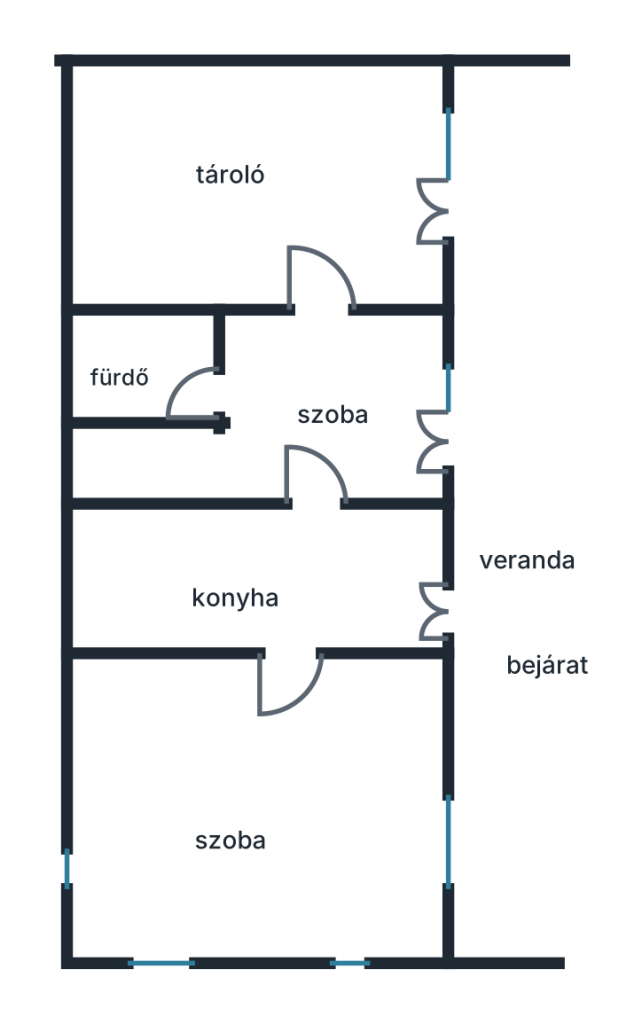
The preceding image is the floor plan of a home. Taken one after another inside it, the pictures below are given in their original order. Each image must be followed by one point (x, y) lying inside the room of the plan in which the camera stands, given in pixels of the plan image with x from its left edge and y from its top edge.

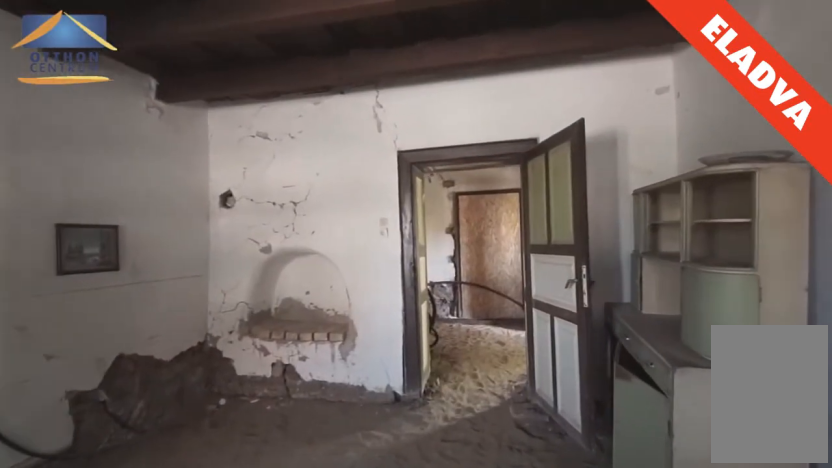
(289, 822)
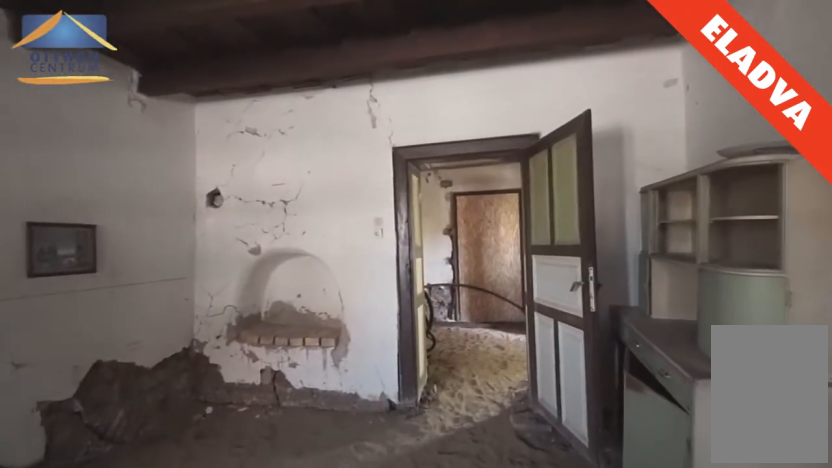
(289, 845)
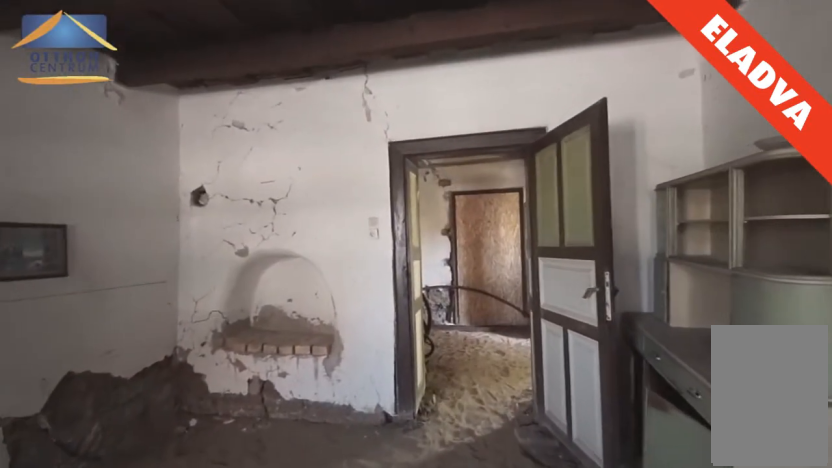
(288, 870)
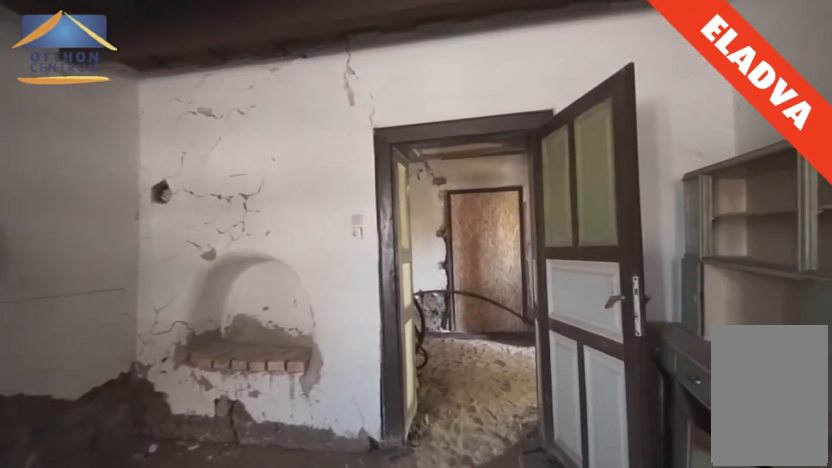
(288, 874)
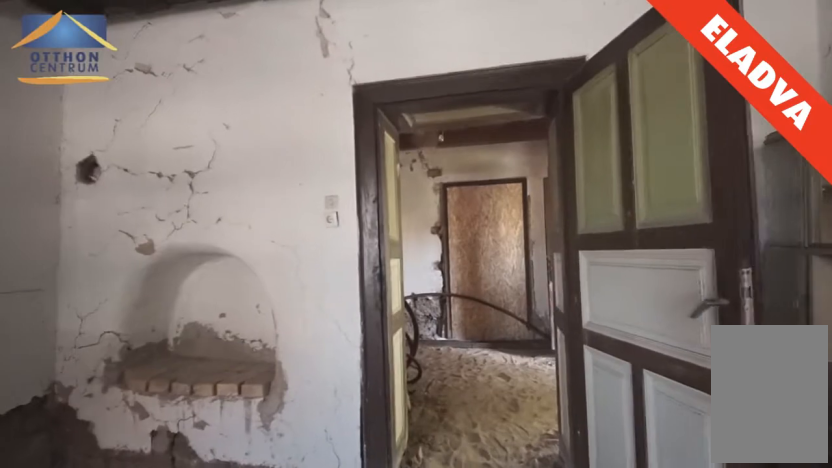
(284, 822)
